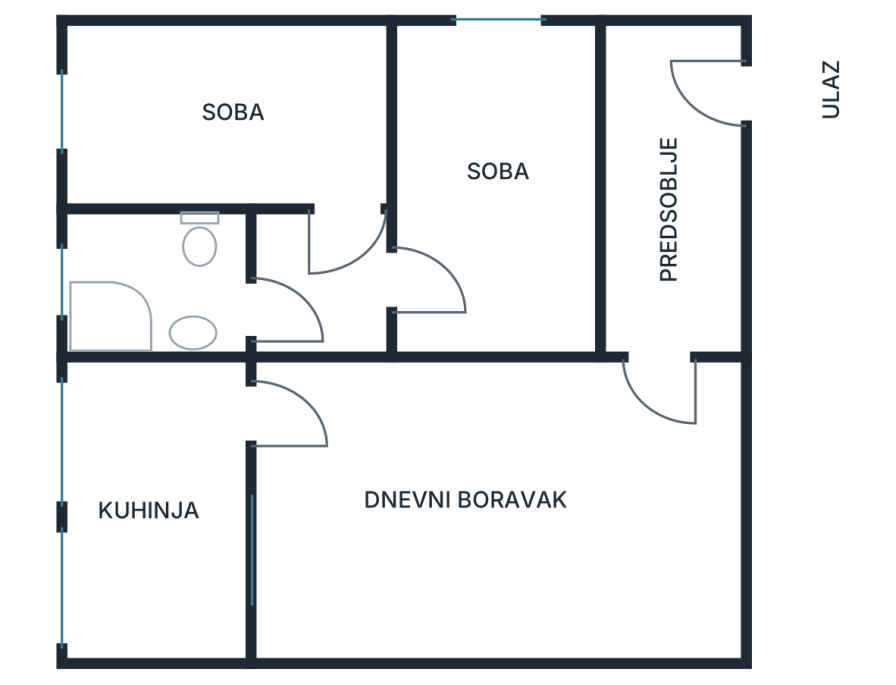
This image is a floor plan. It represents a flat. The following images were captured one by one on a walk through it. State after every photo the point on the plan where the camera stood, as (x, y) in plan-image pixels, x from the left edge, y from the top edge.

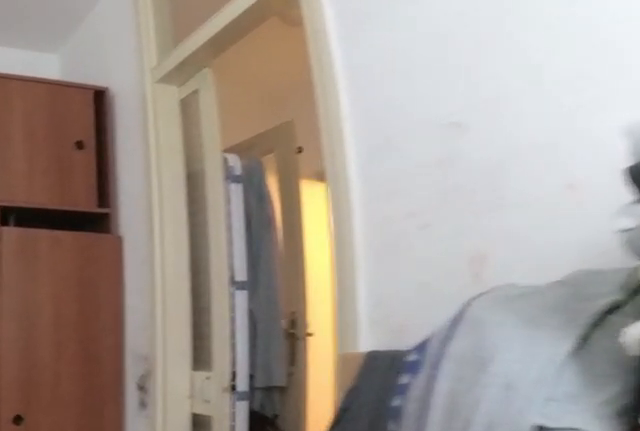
(495, 114)
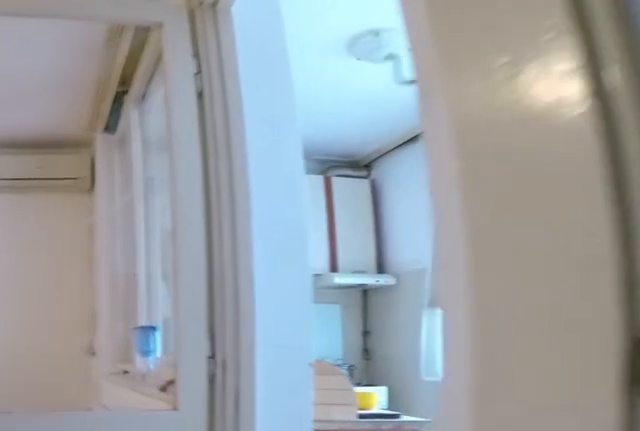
(323, 316)
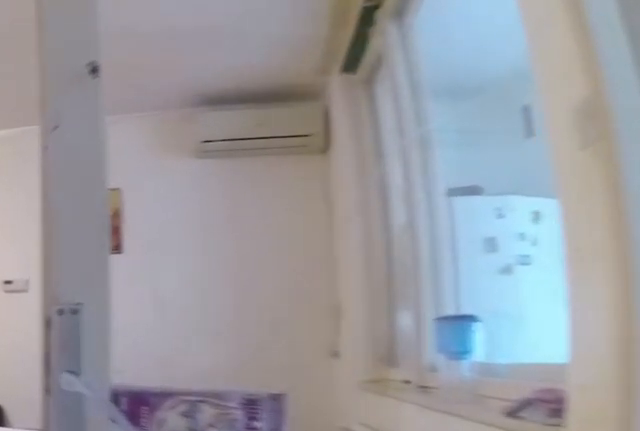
(310, 355)
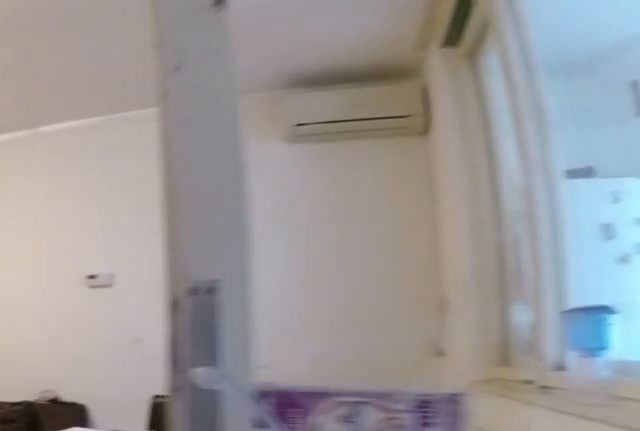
(306, 364)
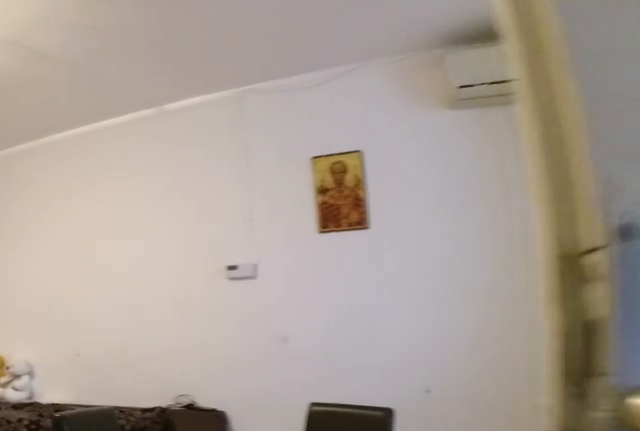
(296, 385)
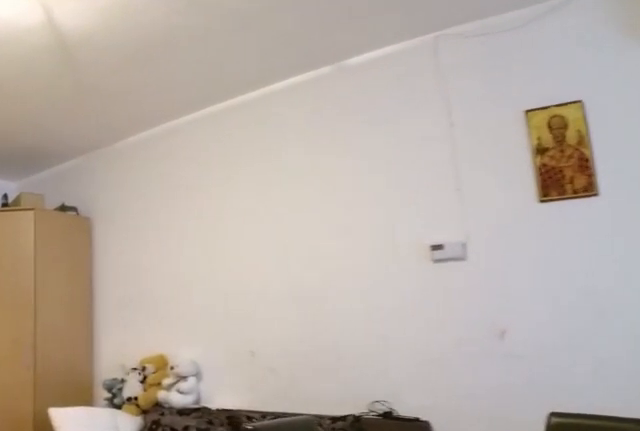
(296, 389)
